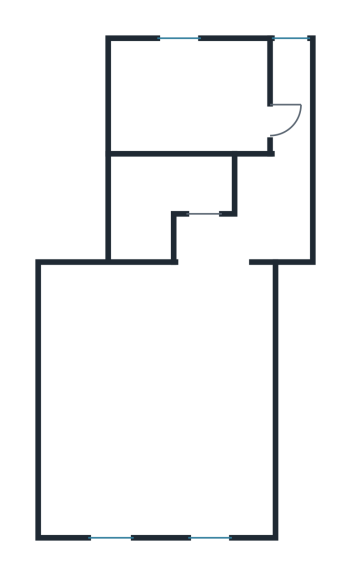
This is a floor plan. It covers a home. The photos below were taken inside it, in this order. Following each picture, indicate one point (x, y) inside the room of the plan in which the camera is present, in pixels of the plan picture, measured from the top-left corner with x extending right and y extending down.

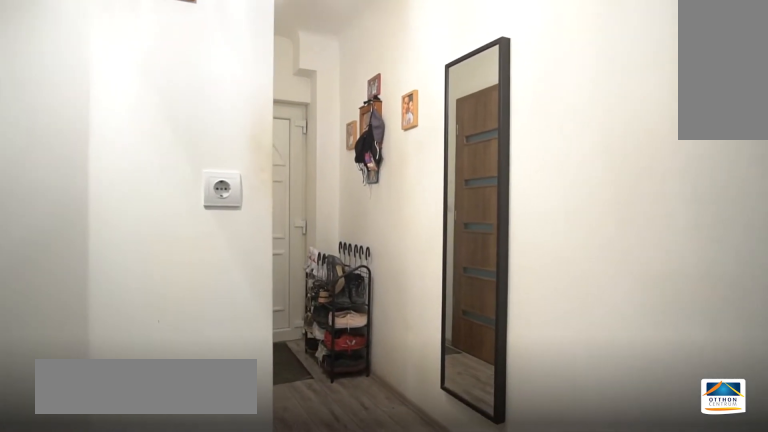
(289, 167)
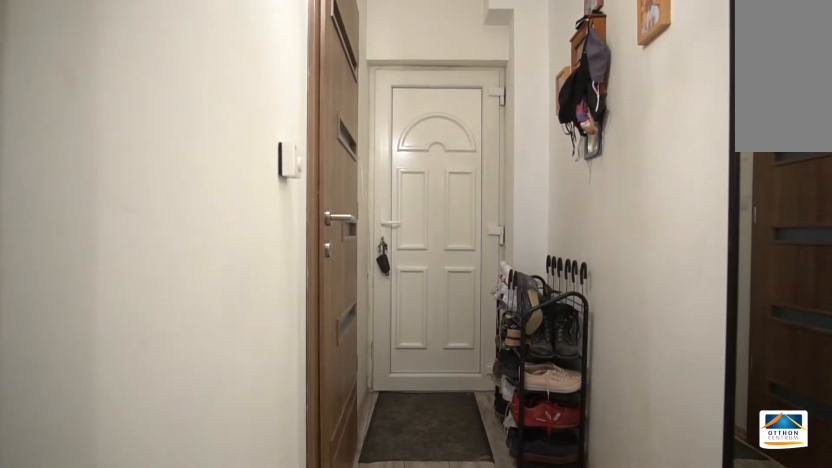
(289, 167)
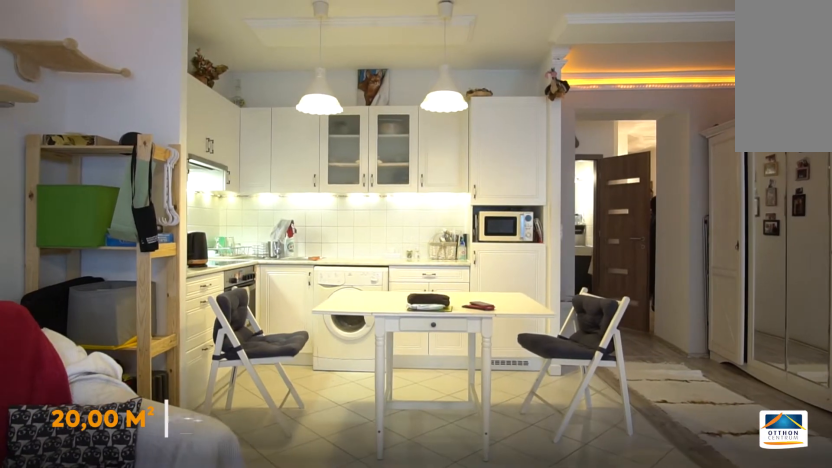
(163, 402)
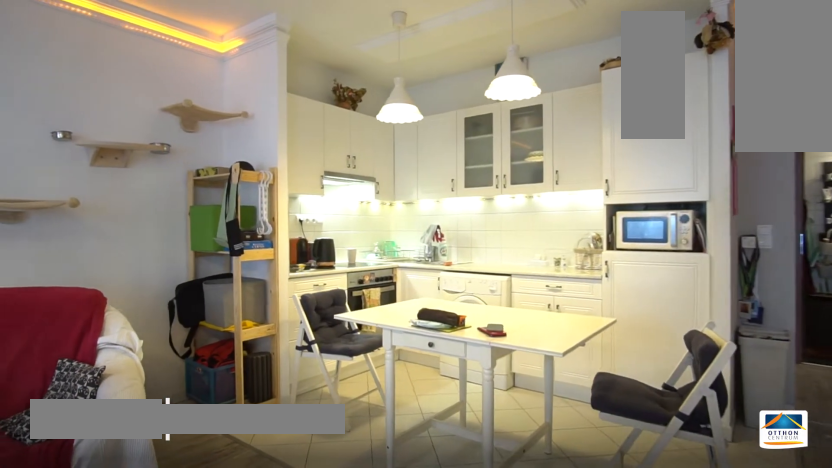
(163, 402)
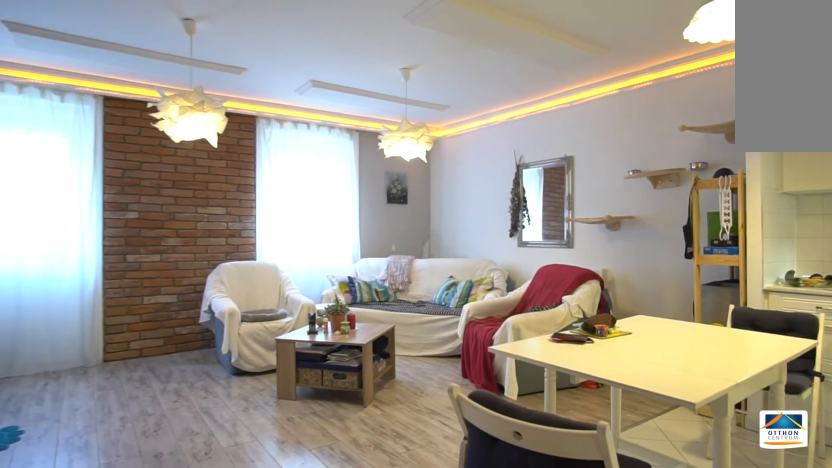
(163, 401)
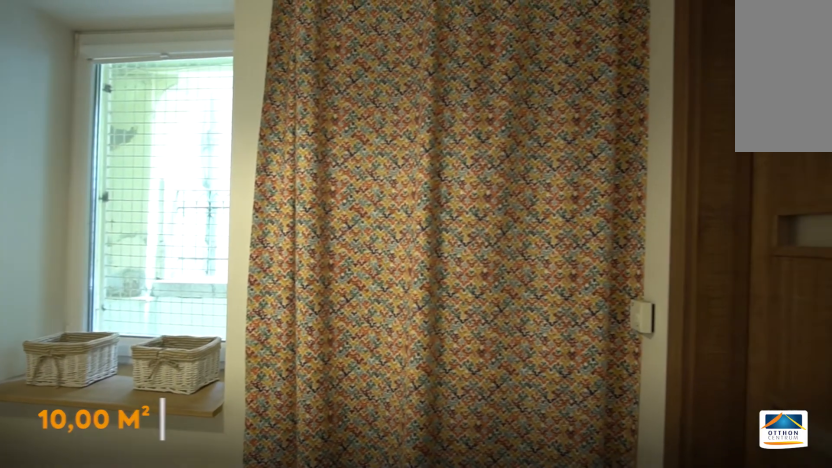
(180, 89)
